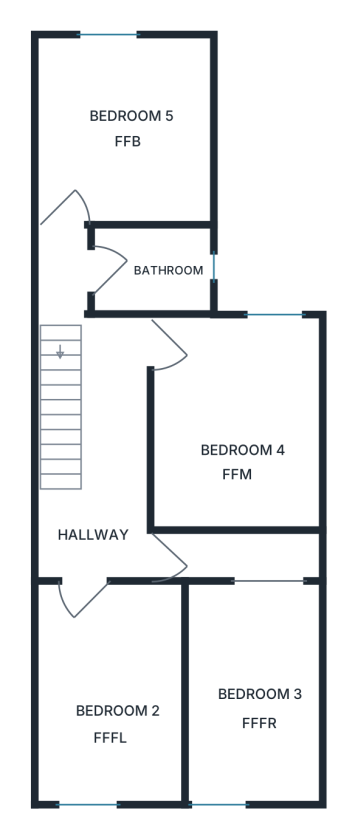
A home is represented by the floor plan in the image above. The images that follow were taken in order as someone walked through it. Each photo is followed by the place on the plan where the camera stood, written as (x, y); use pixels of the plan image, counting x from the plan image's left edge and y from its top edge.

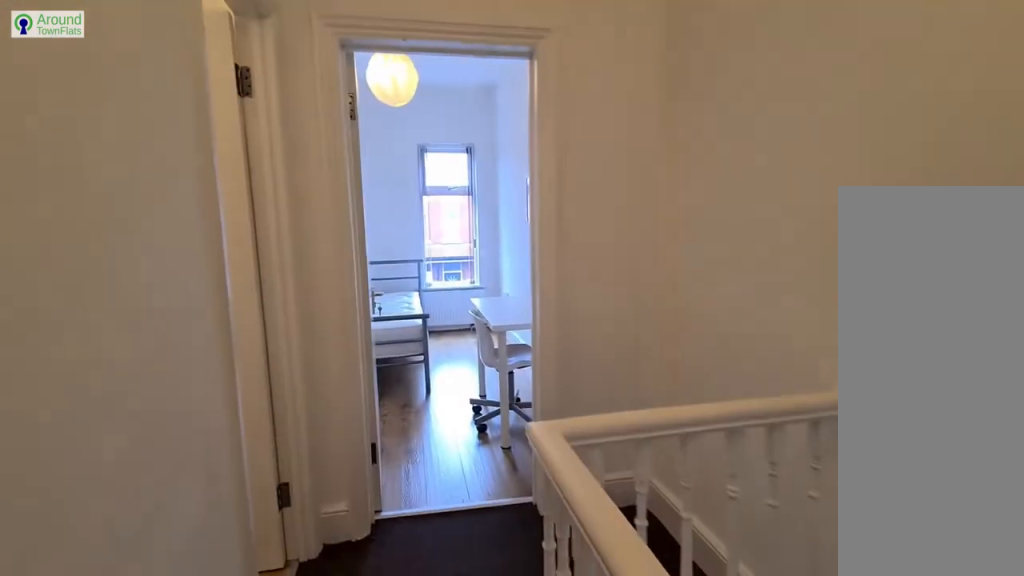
(109, 436)
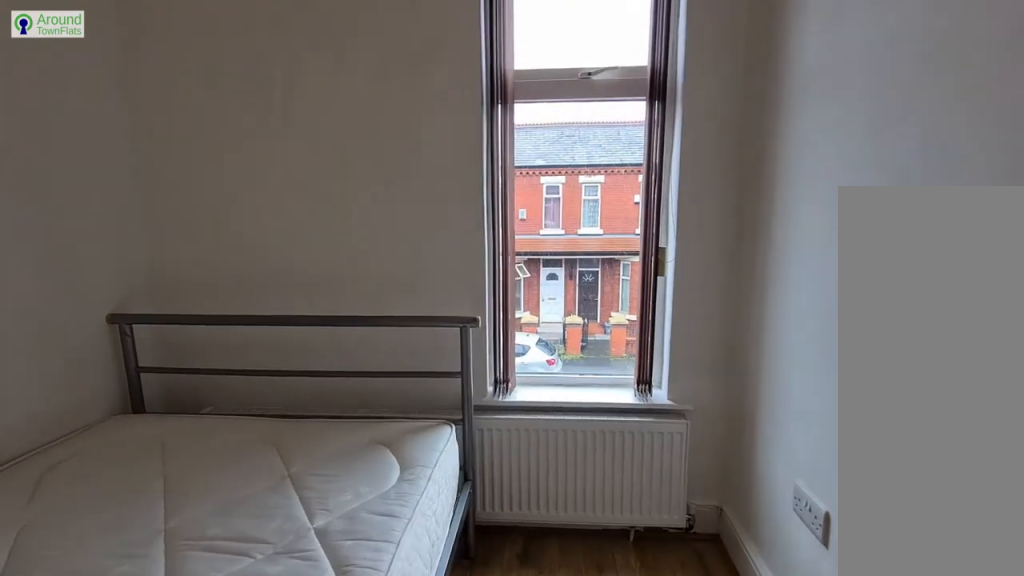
(70, 709)
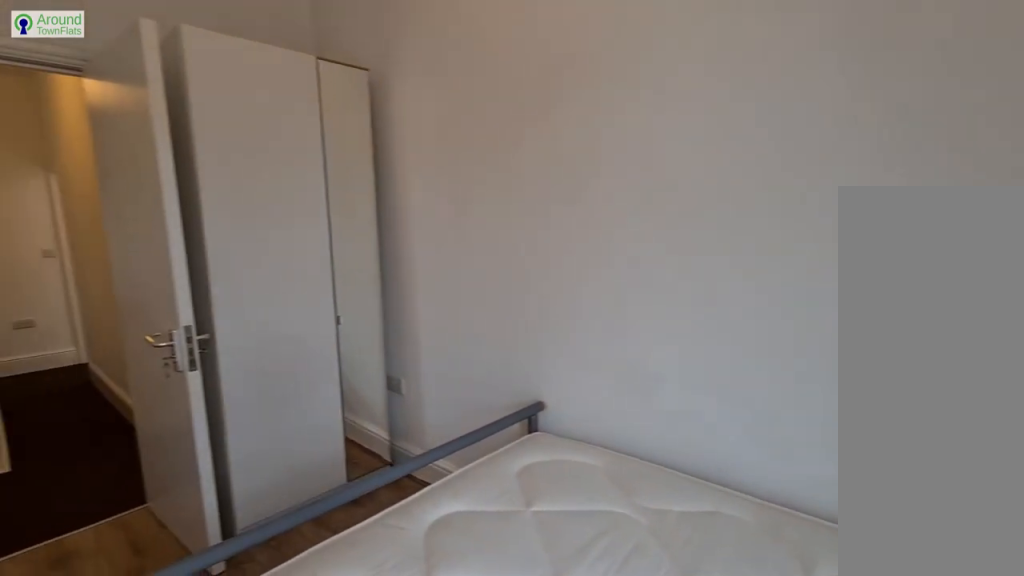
(64, 757)
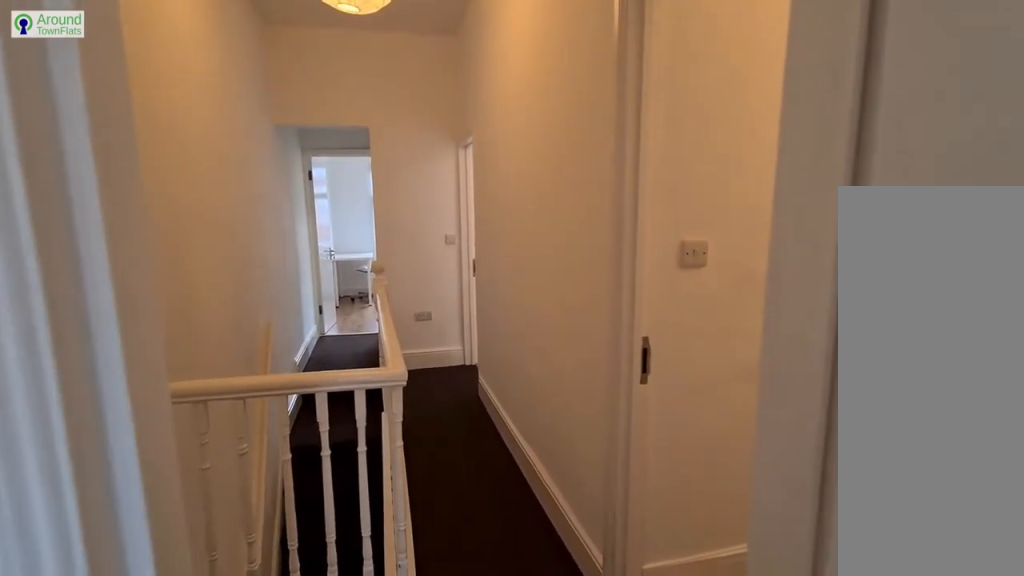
(81, 605)
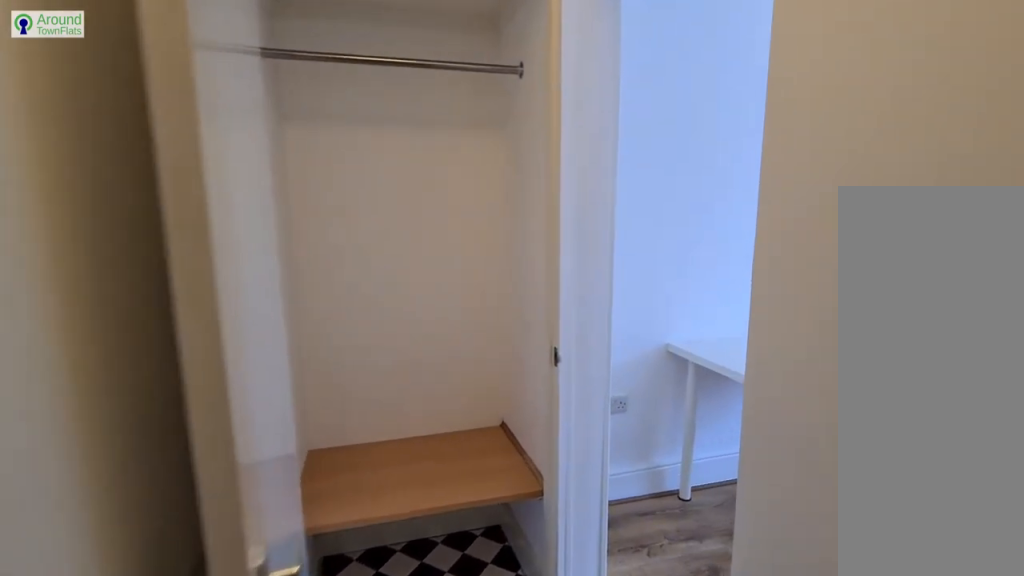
(220, 557)
